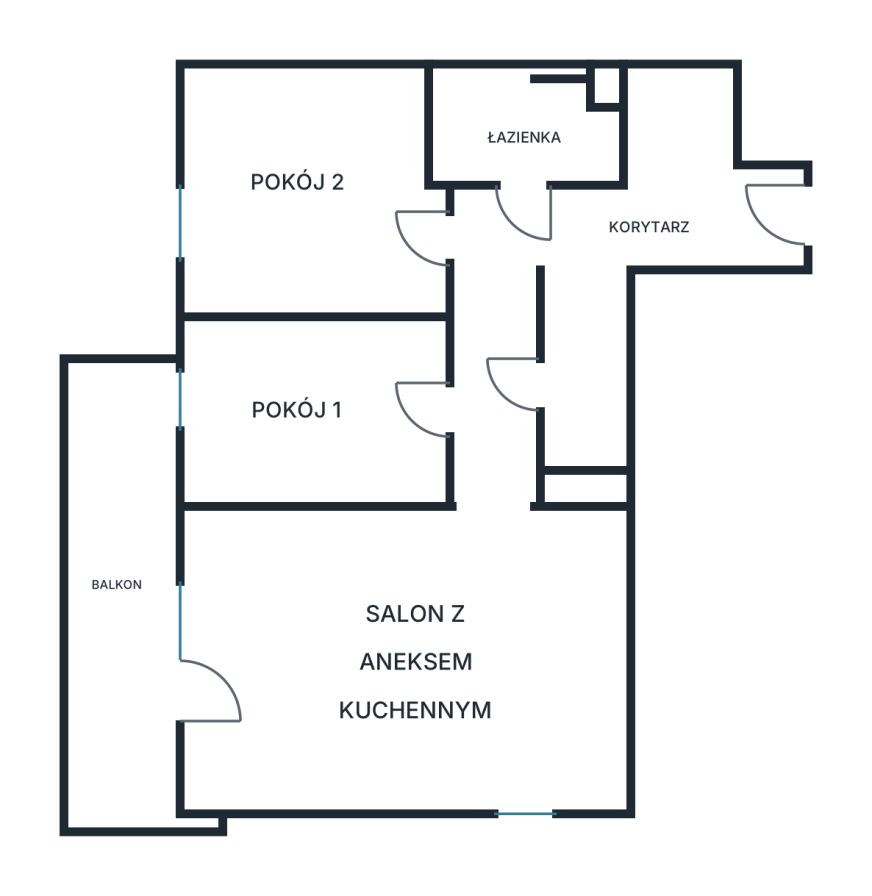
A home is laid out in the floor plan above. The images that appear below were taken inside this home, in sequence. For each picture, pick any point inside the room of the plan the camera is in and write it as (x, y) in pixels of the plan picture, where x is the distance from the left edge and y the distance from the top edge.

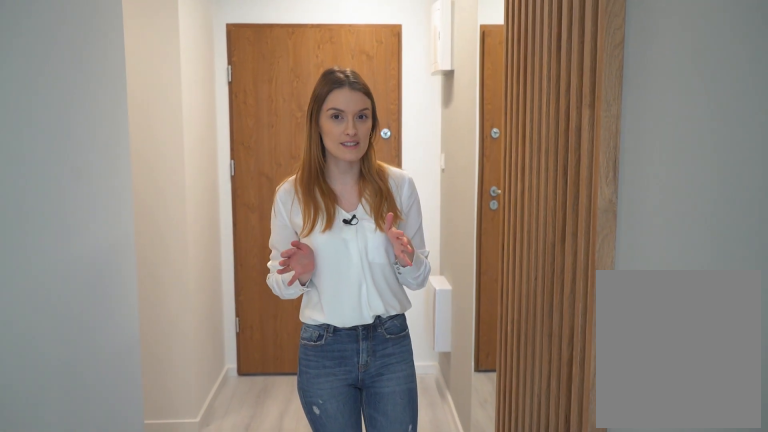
(590, 261)
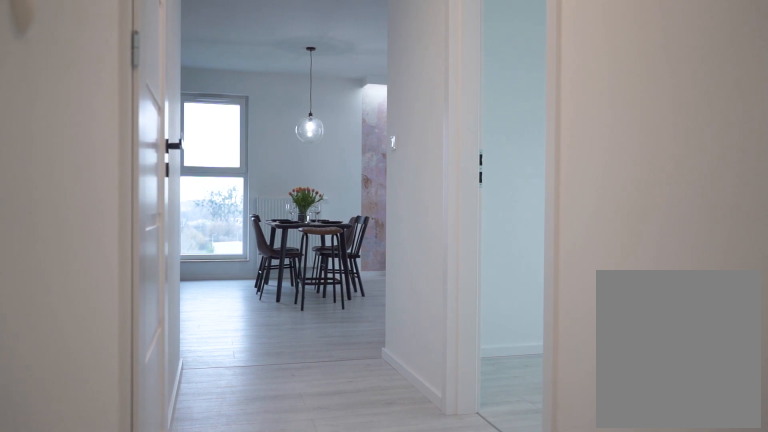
(588, 261)
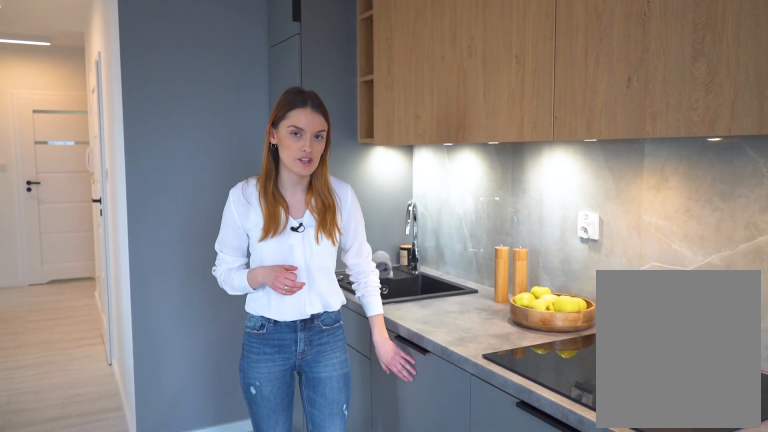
(402, 660)
